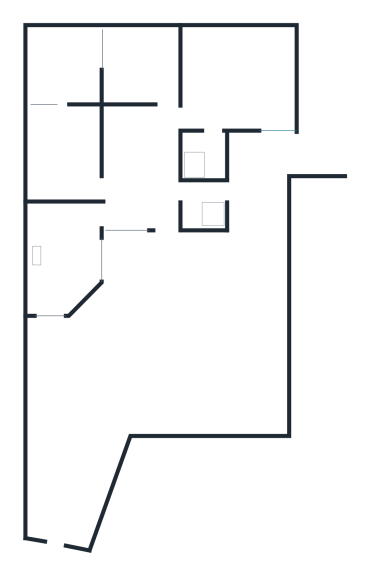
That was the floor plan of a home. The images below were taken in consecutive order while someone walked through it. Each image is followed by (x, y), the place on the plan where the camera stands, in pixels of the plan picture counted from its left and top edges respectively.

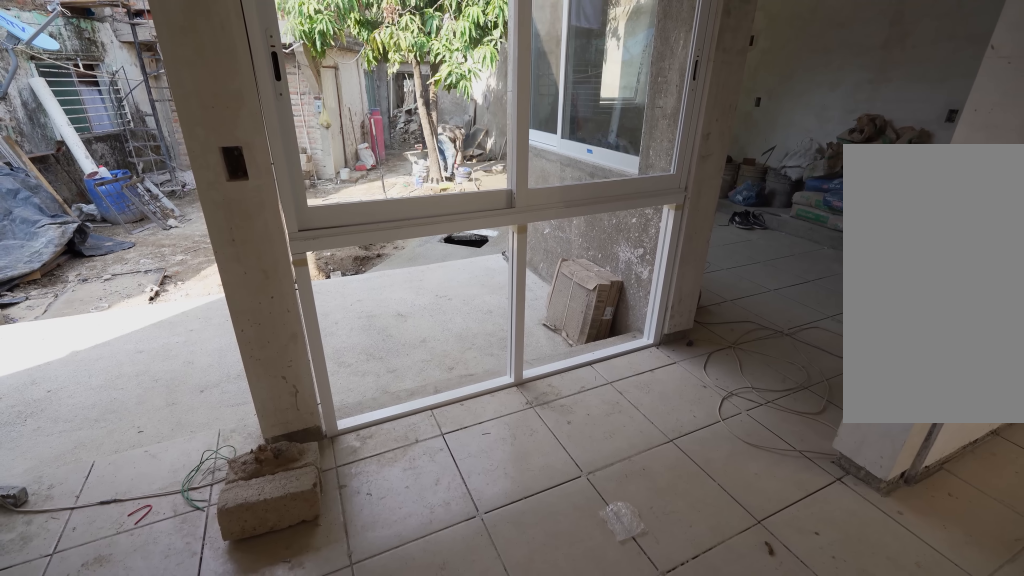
(137, 205)
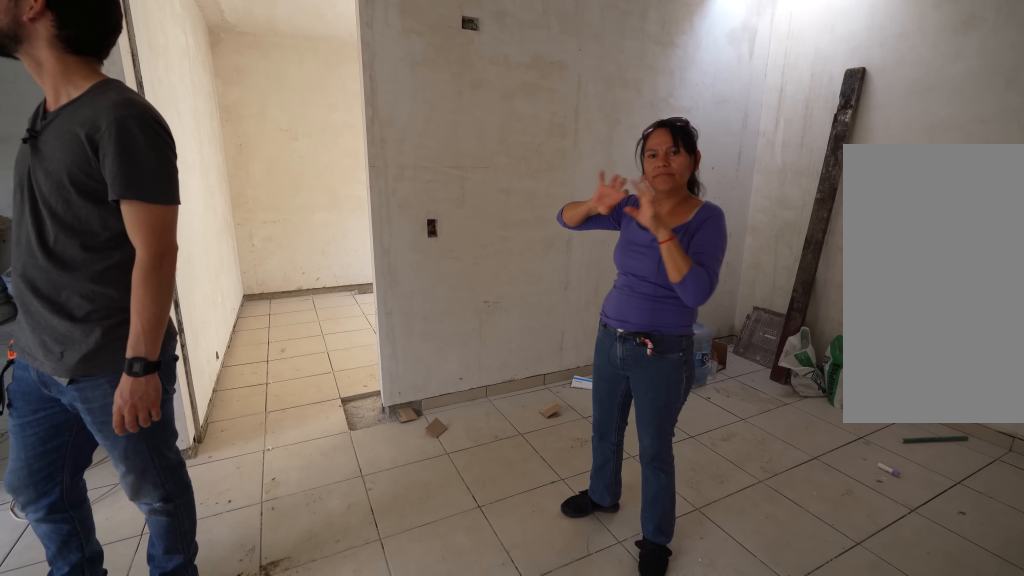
(152, 194)
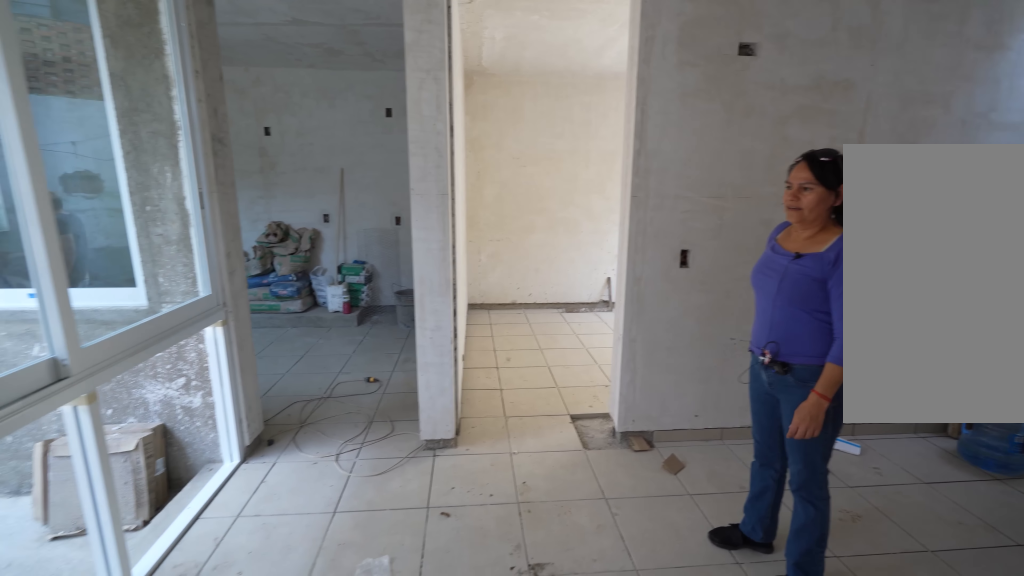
(149, 174)
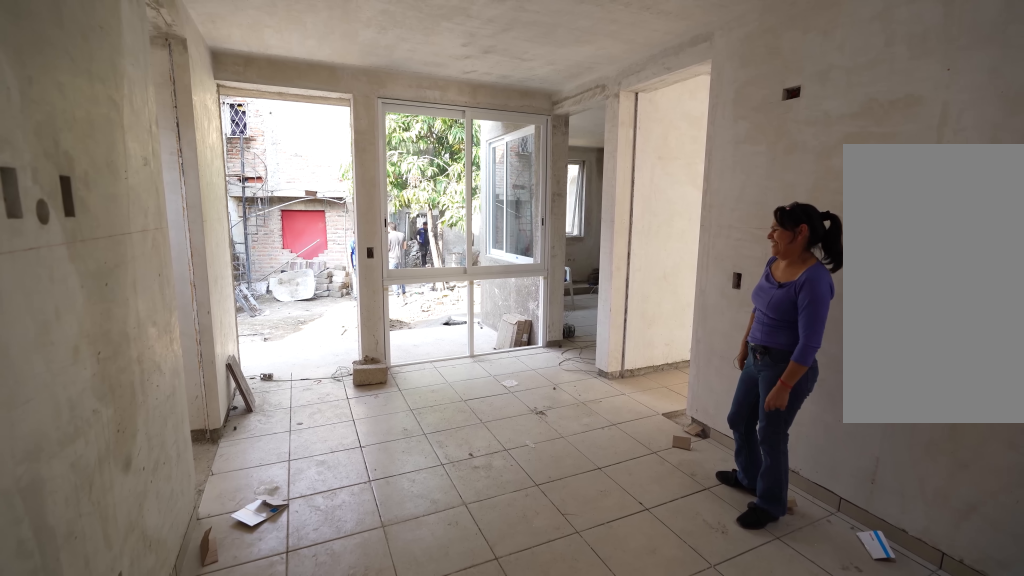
(150, 153)
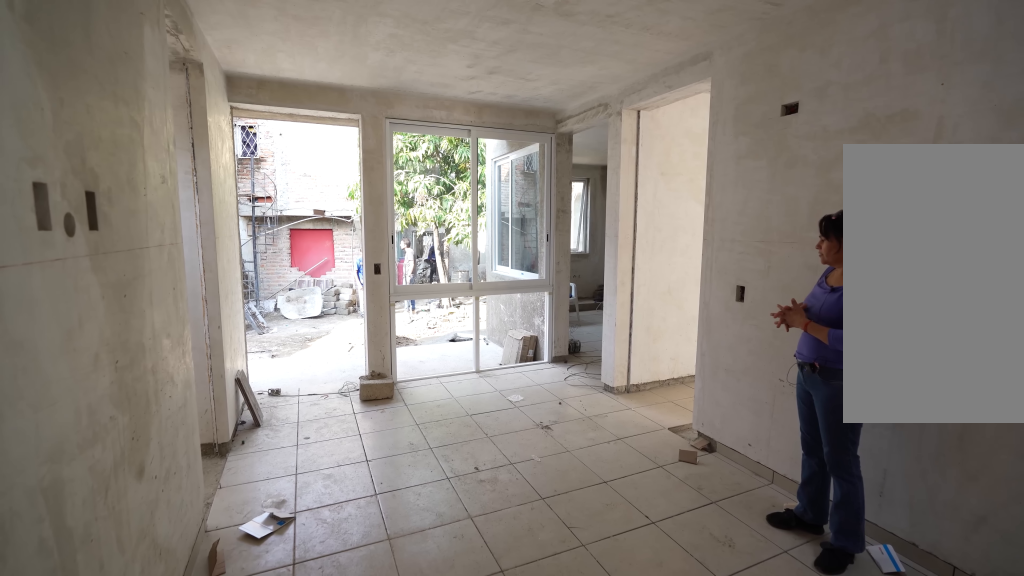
(149, 153)
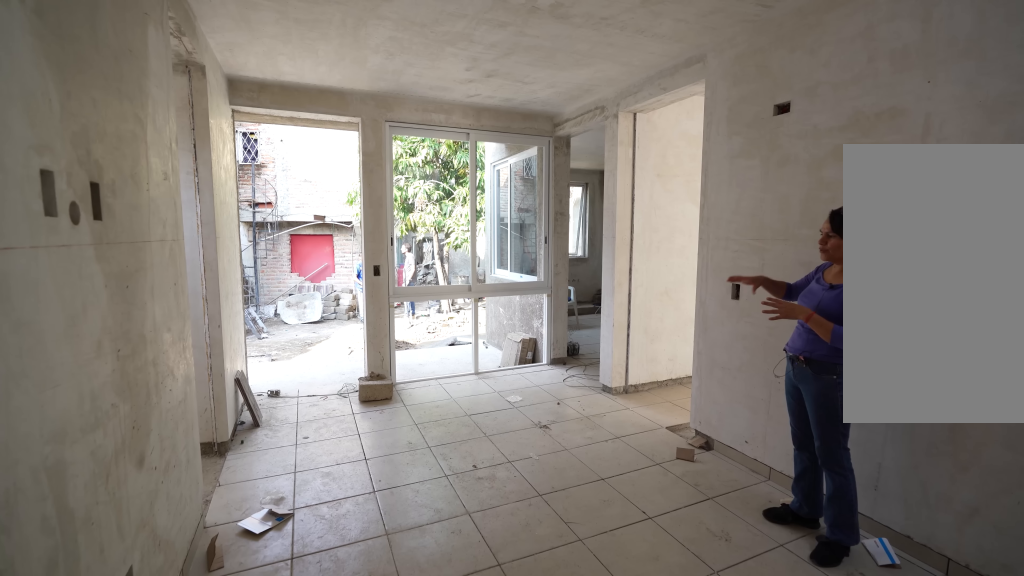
(150, 153)
